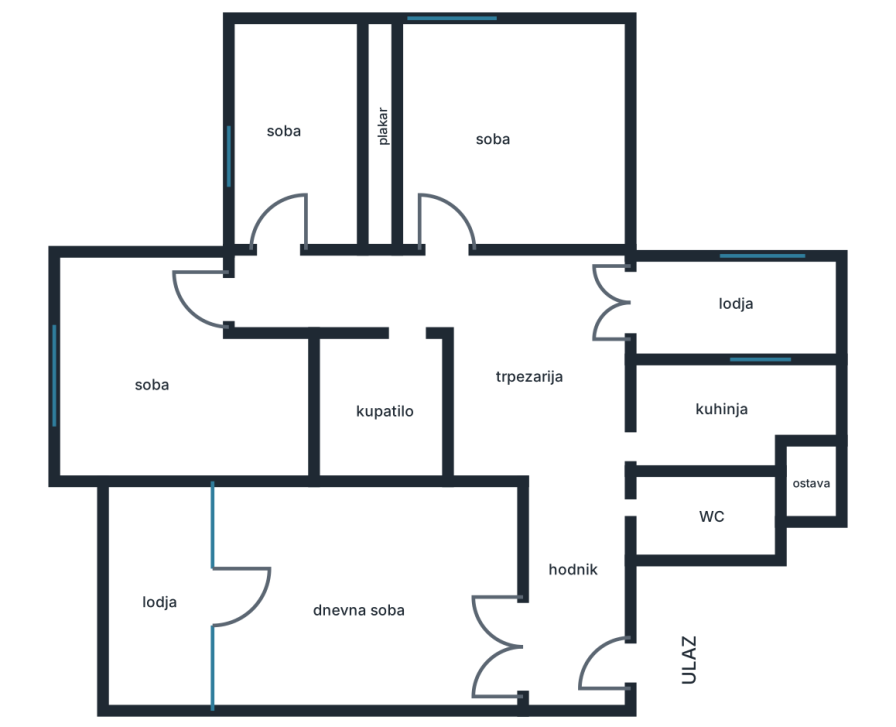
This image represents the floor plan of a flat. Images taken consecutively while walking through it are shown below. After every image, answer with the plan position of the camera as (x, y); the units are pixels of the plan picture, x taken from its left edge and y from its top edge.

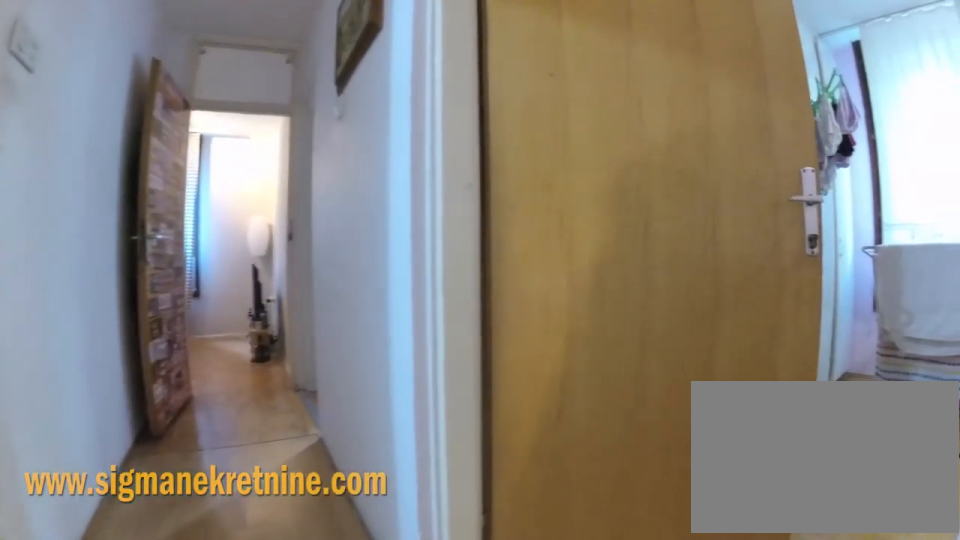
(501, 302)
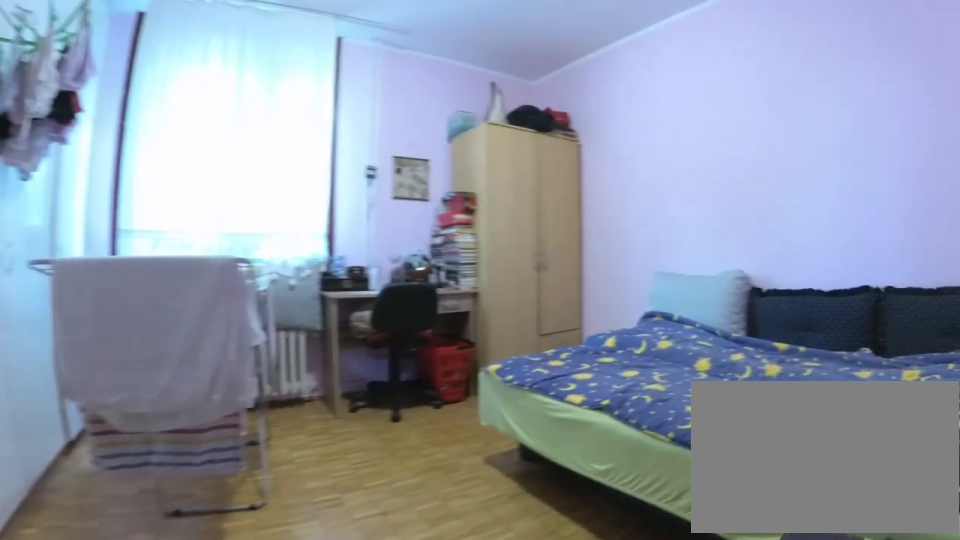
(455, 283)
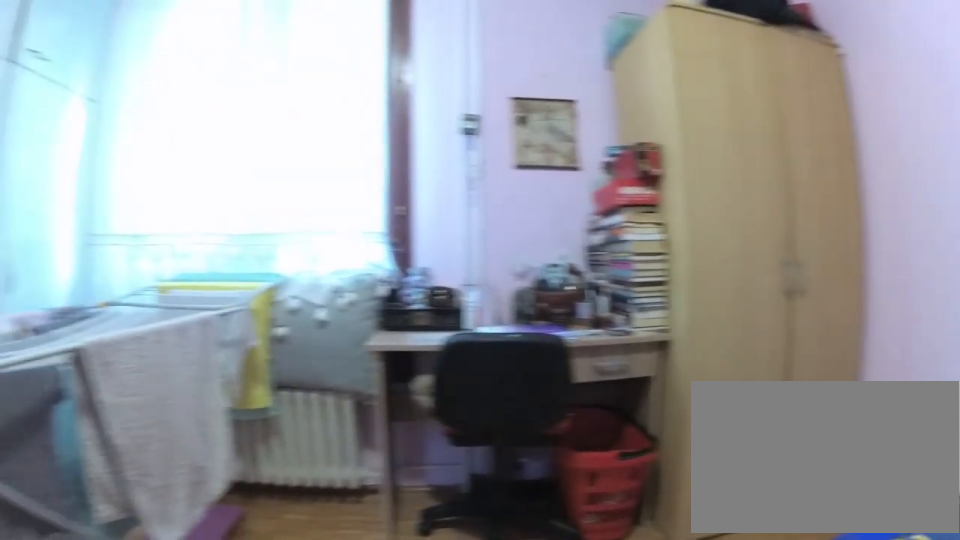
(494, 201)
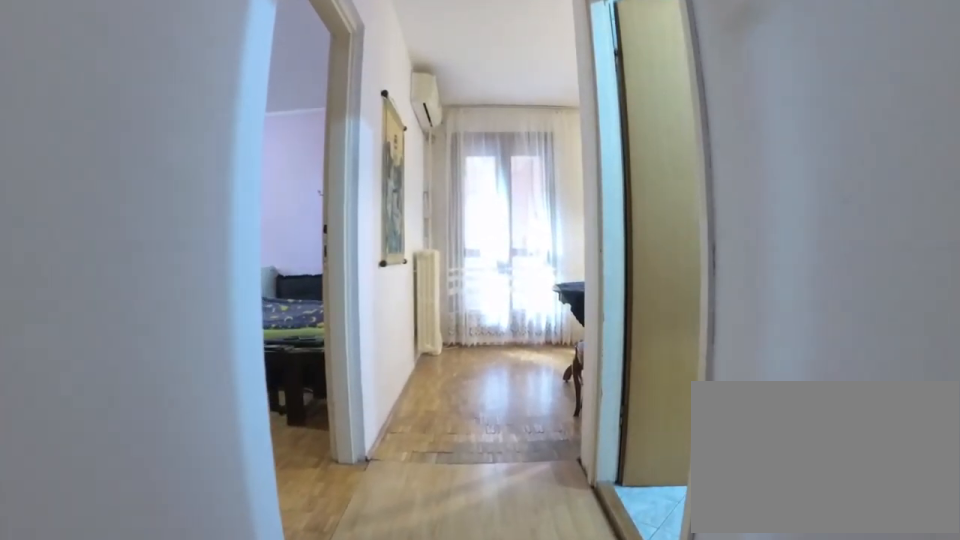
(238, 307)
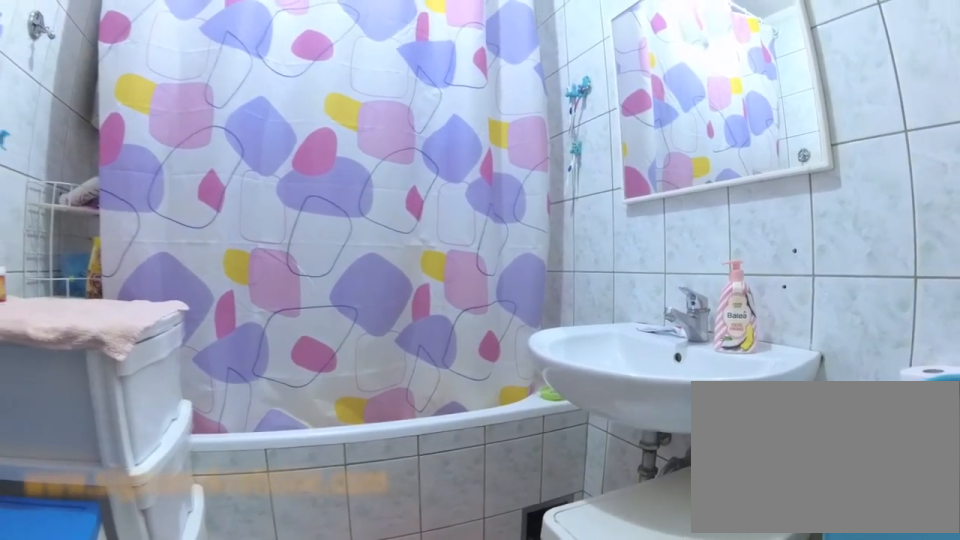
(377, 334)
